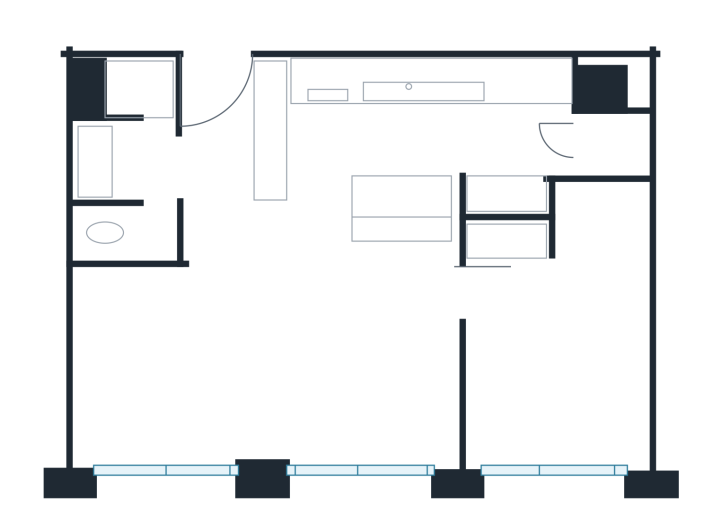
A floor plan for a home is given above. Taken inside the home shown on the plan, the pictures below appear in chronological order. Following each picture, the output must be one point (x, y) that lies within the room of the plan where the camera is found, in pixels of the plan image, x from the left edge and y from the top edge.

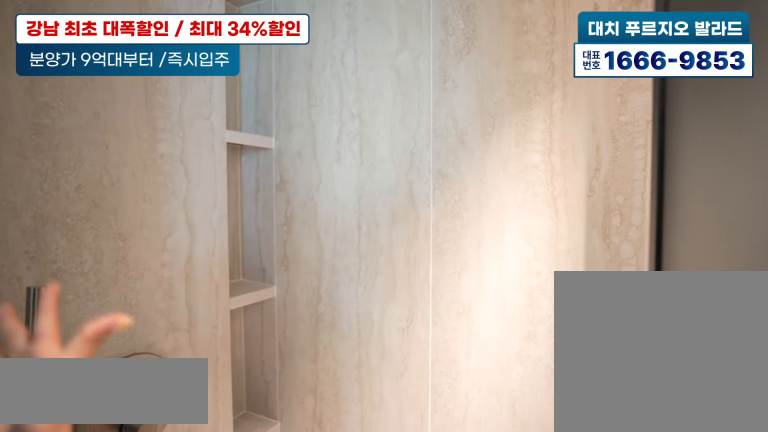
(140, 147)
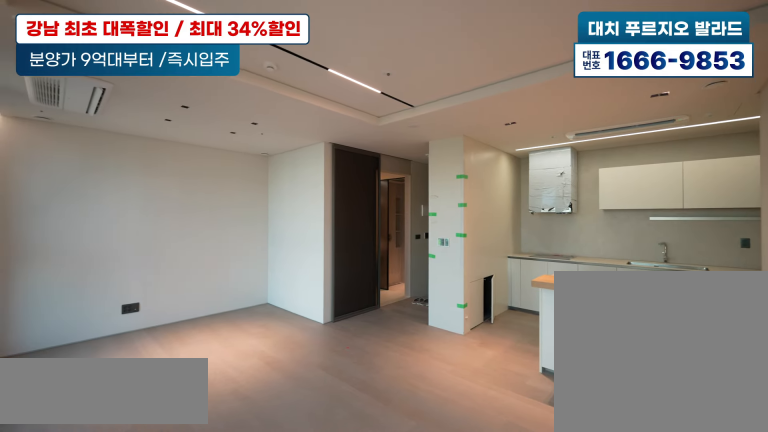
(238, 338)
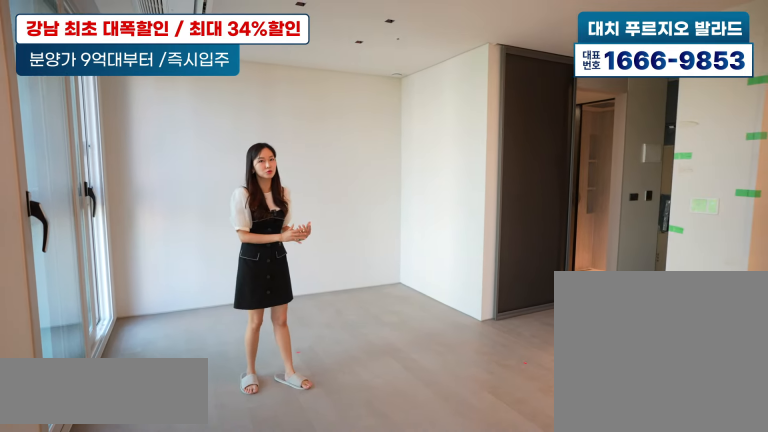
(238, 338)
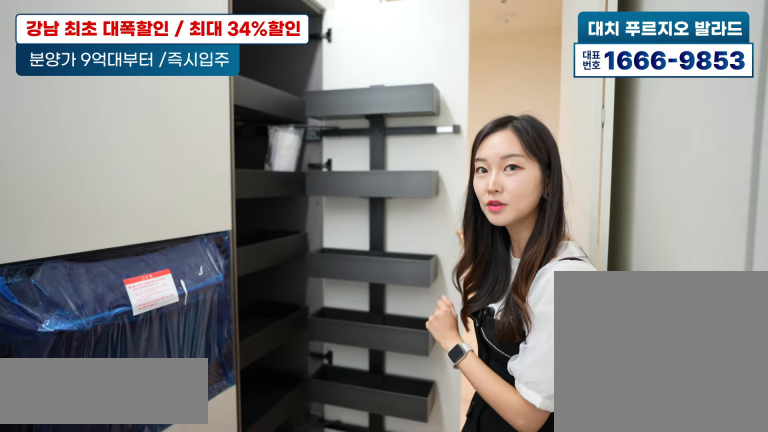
(447, 128)
